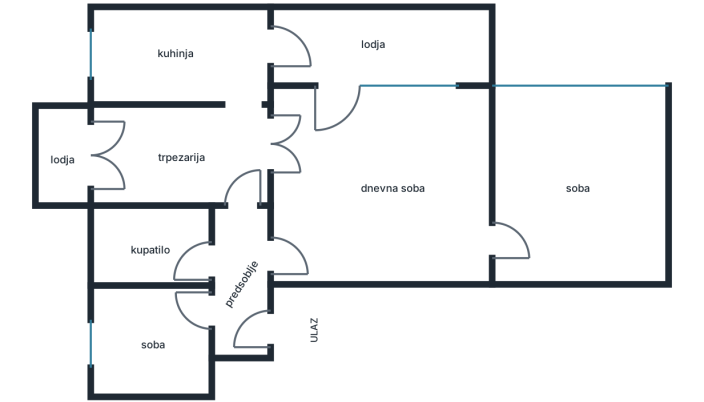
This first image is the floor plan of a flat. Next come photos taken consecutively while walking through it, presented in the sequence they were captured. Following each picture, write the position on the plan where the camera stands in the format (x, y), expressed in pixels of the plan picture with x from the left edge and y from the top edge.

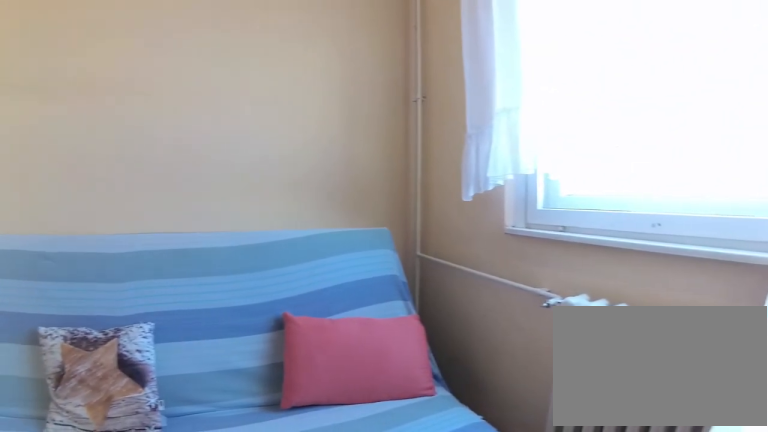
(144, 314)
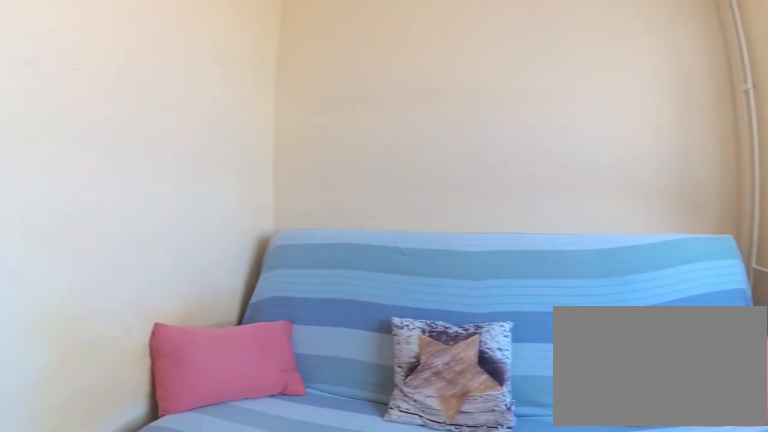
(134, 309)
